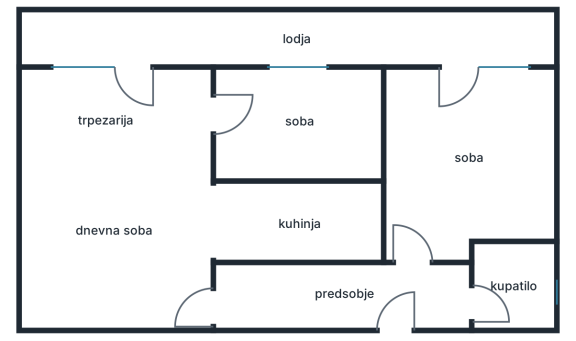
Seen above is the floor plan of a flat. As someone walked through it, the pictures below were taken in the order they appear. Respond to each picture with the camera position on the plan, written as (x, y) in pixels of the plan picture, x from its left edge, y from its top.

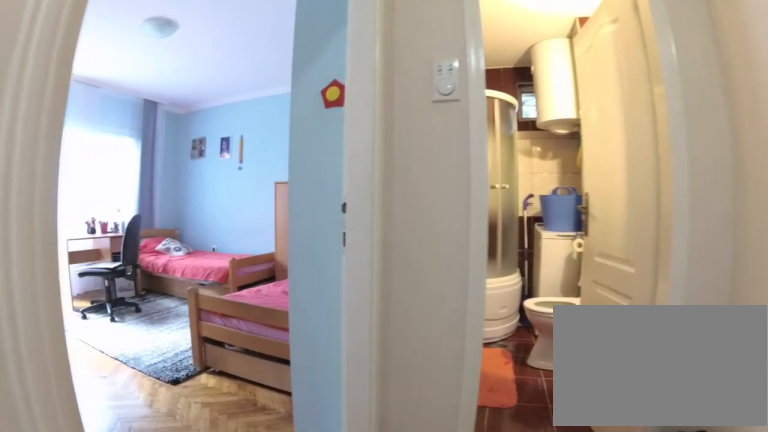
(388, 298)
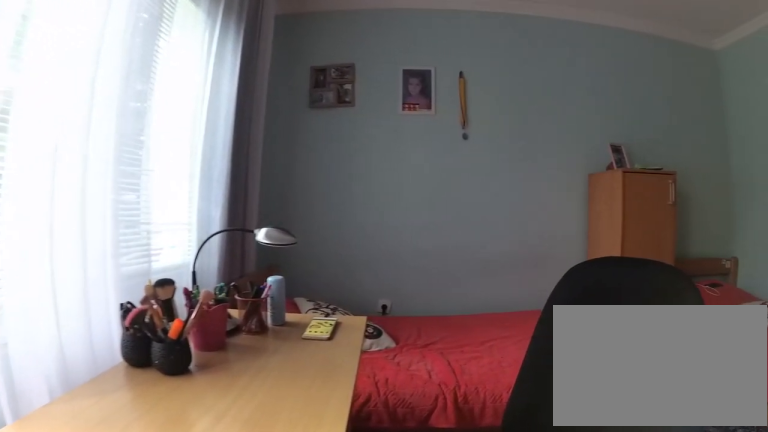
(417, 126)
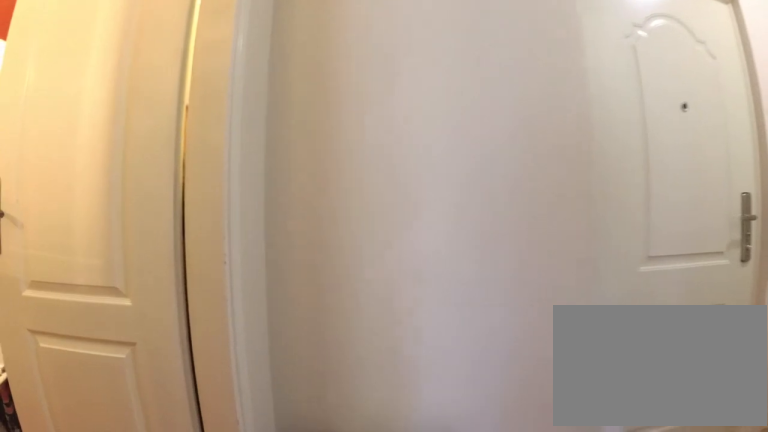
(415, 272)
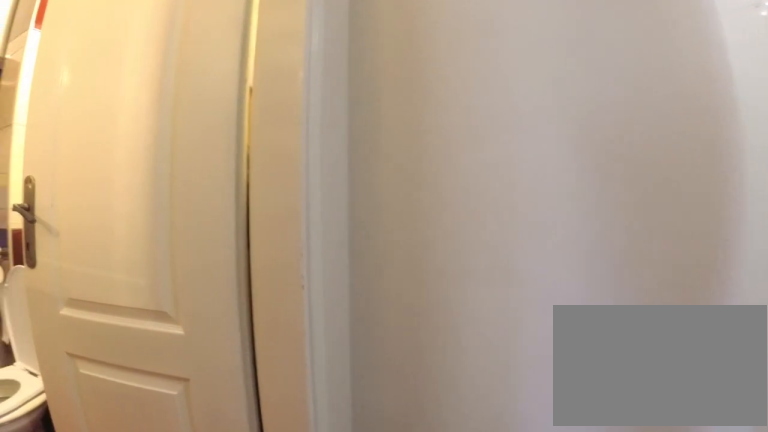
(424, 279)
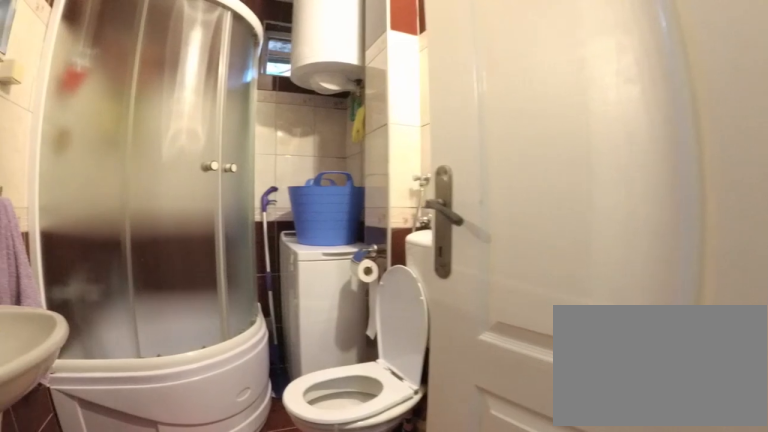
(443, 295)
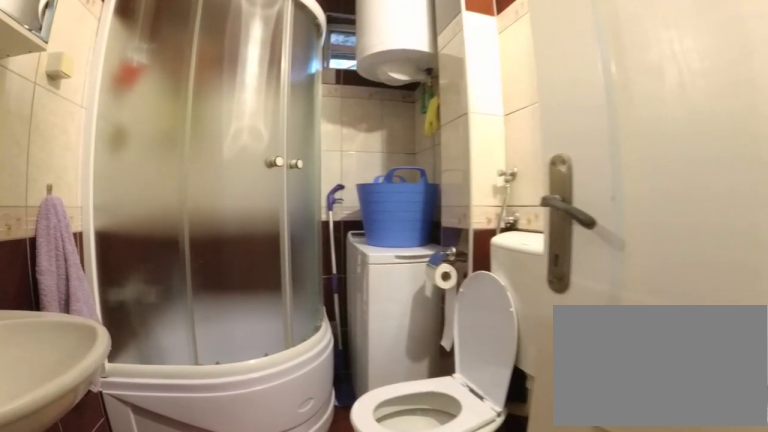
(452, 295)
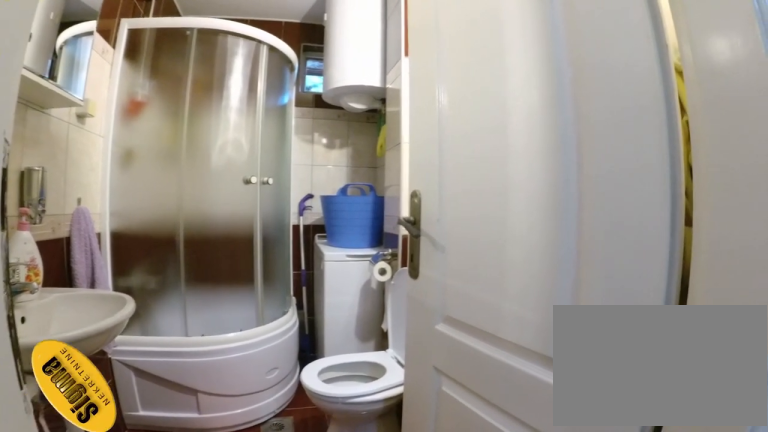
(426, 291)
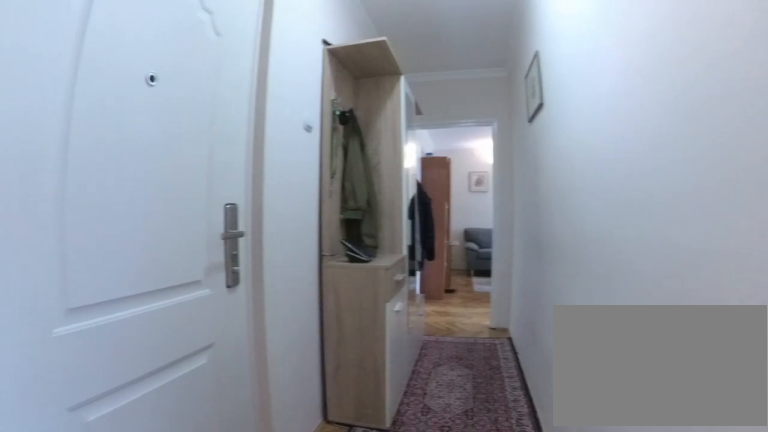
(446, 295)
